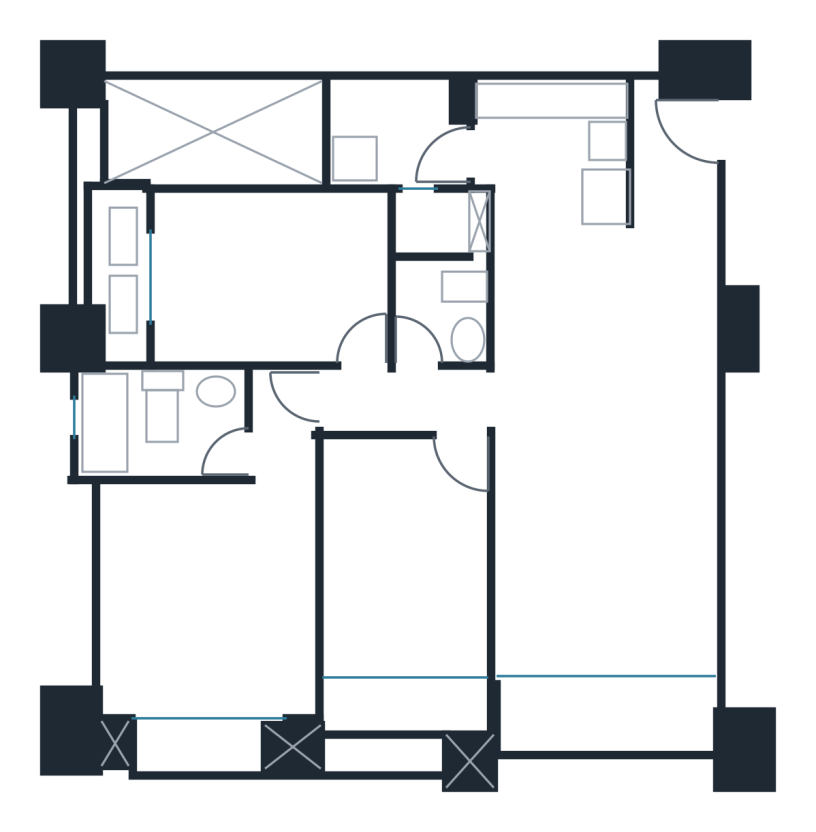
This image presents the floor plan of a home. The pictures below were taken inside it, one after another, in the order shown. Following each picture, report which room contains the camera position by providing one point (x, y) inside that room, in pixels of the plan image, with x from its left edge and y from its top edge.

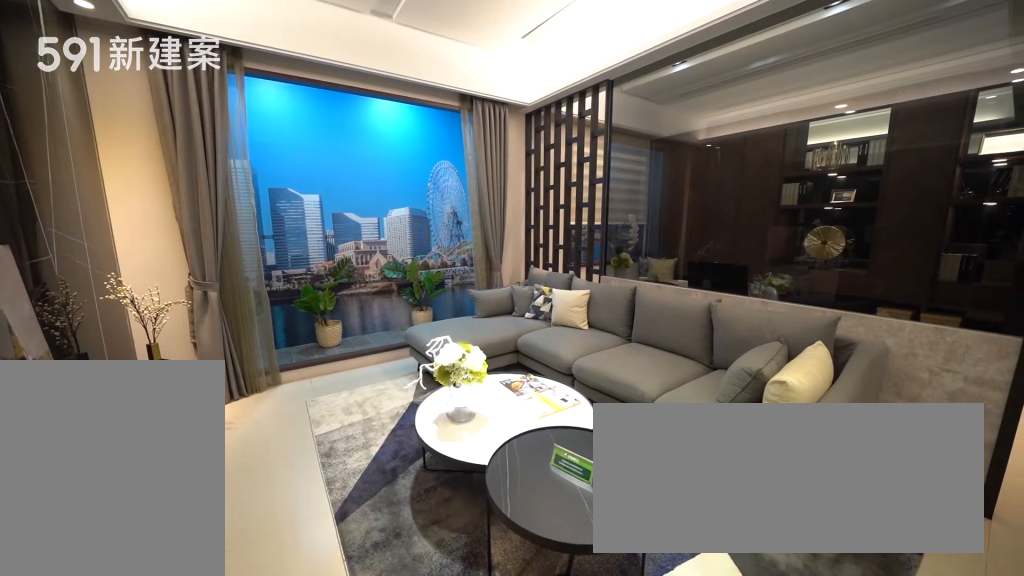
(603, 556)
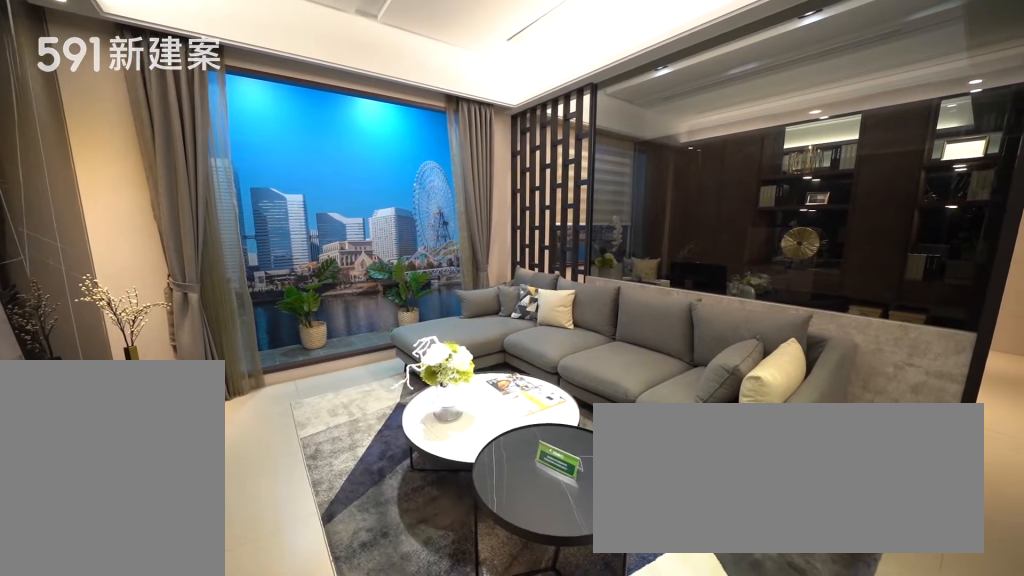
(603, 556)
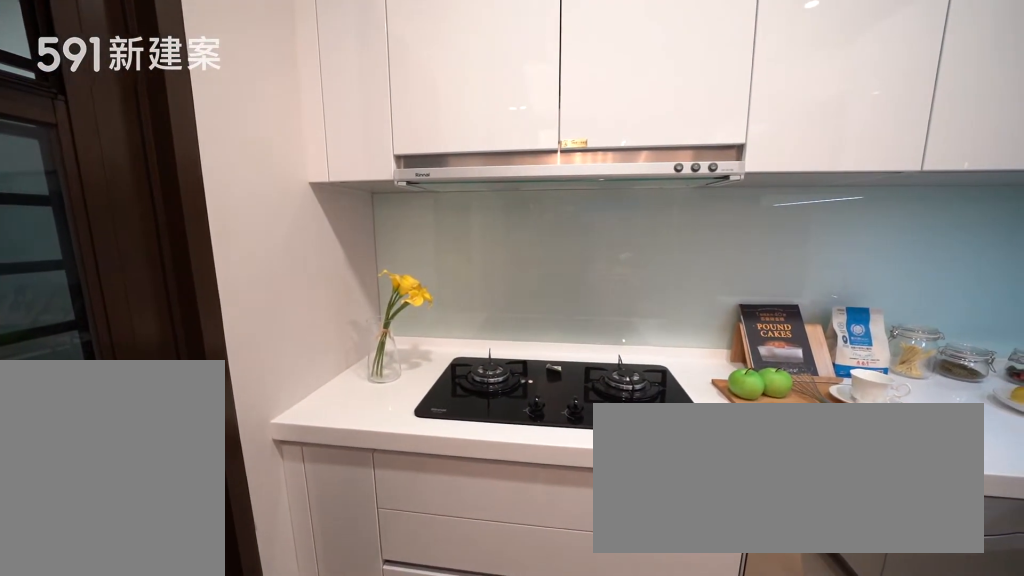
(554, 143)
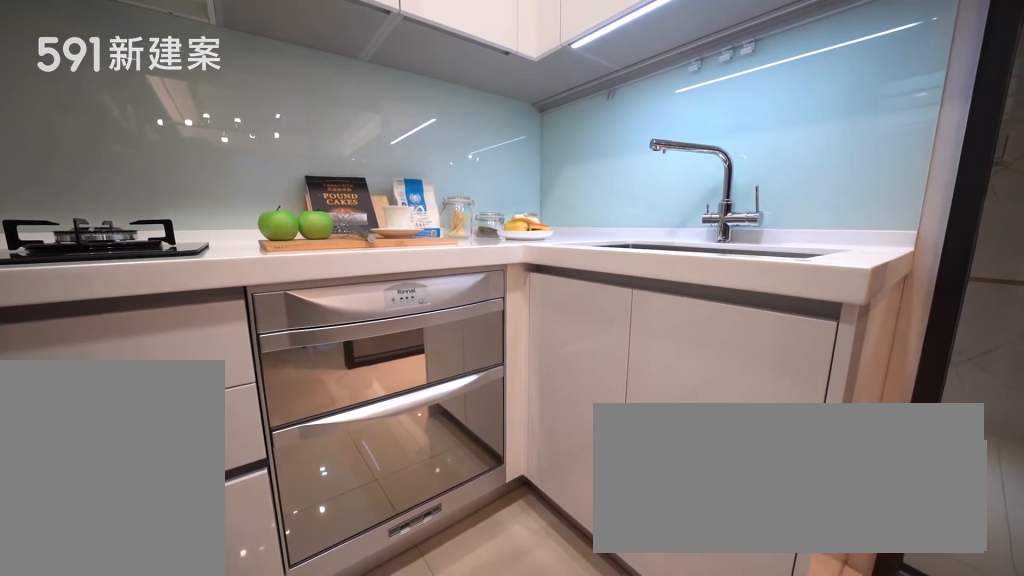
(554, 143)
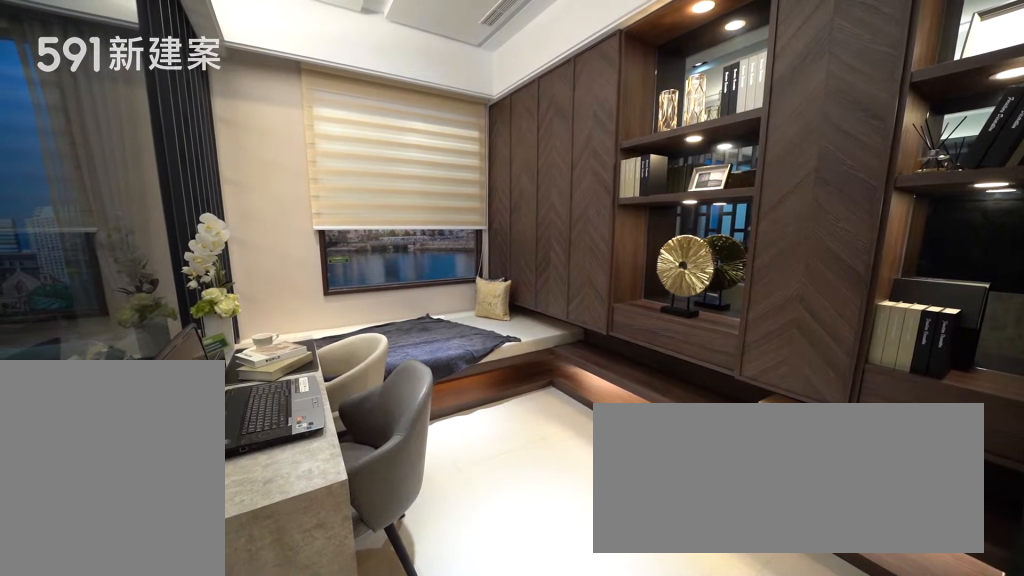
(406, 559)
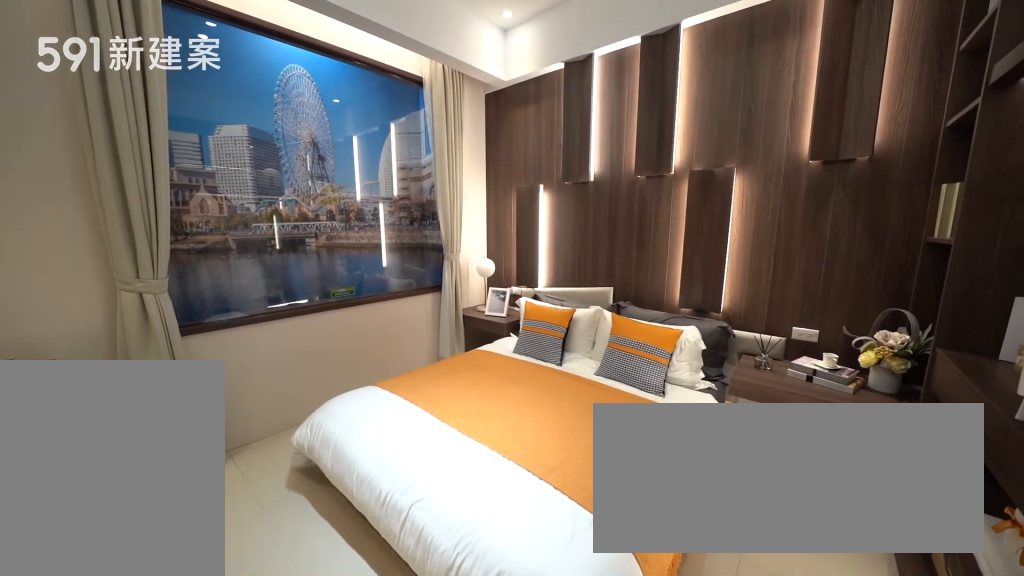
(210, 605)
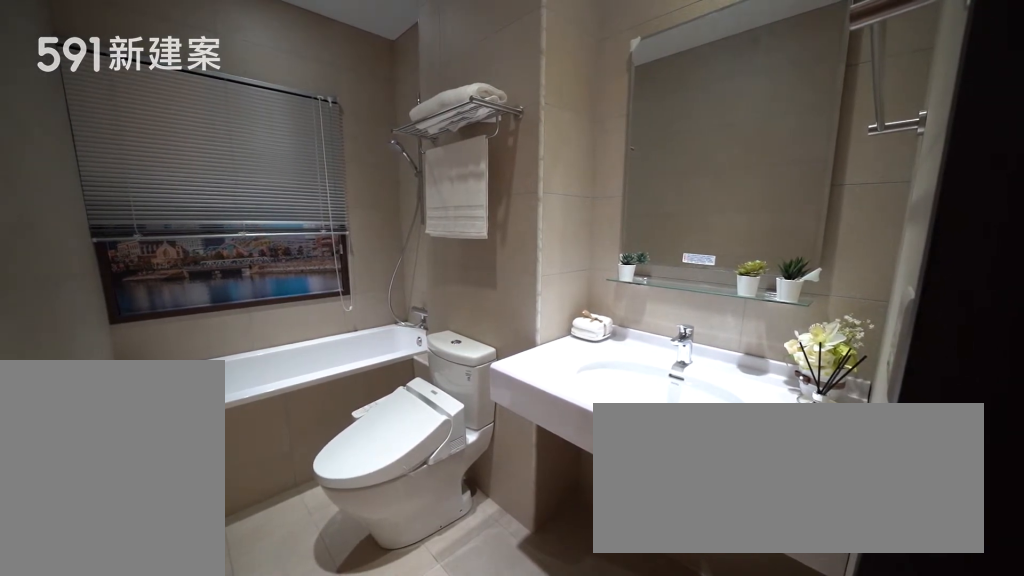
(163, 425)
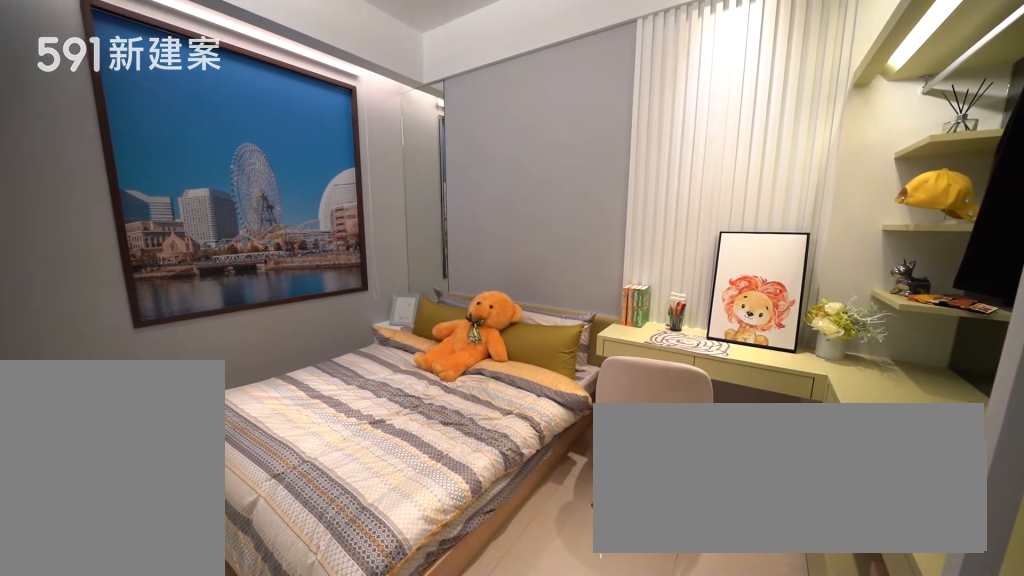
(276, 280)
